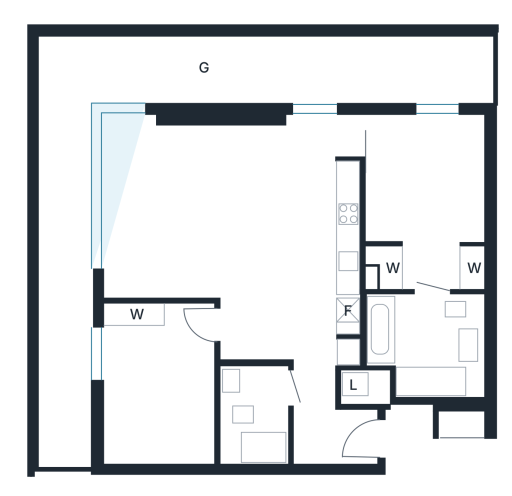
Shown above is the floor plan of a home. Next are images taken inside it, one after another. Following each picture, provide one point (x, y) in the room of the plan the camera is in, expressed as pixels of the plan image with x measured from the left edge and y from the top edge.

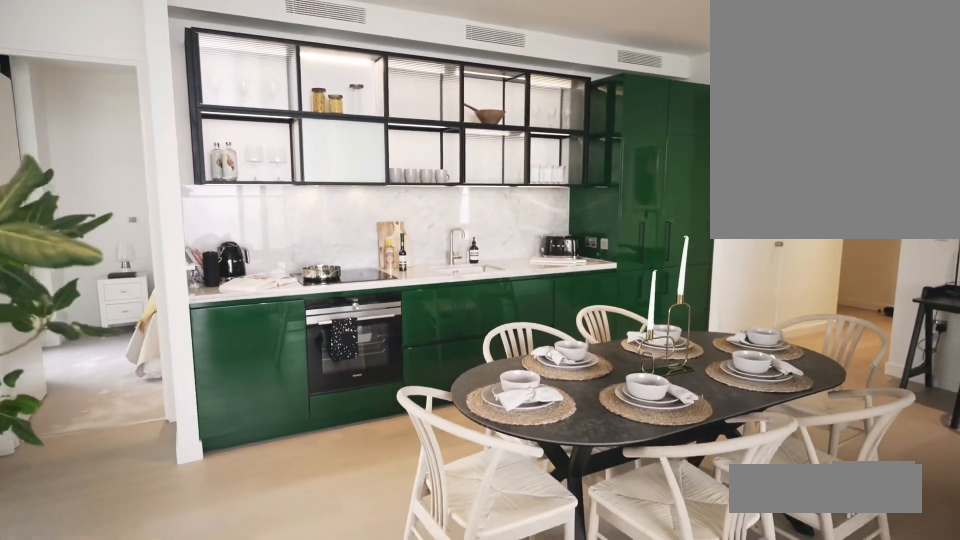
(295, 234)
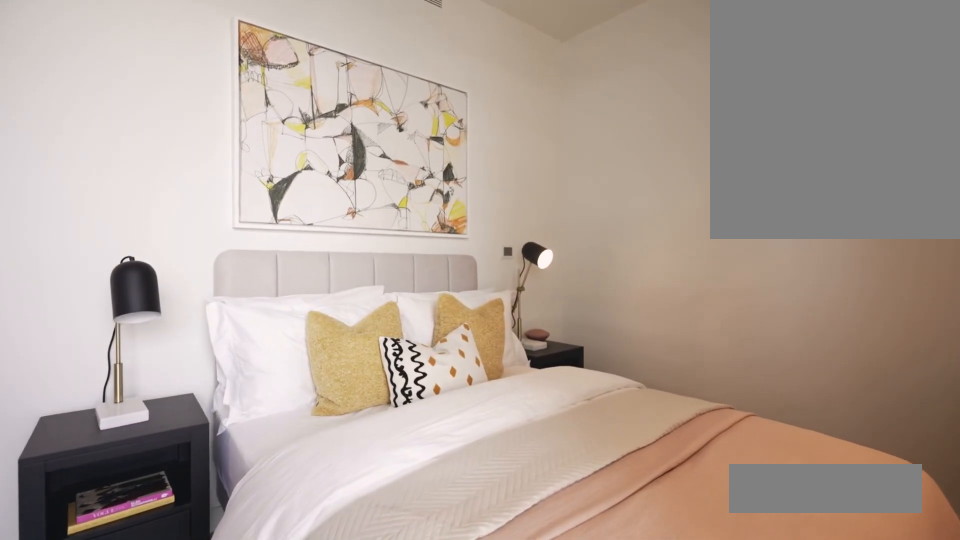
(158, 373)
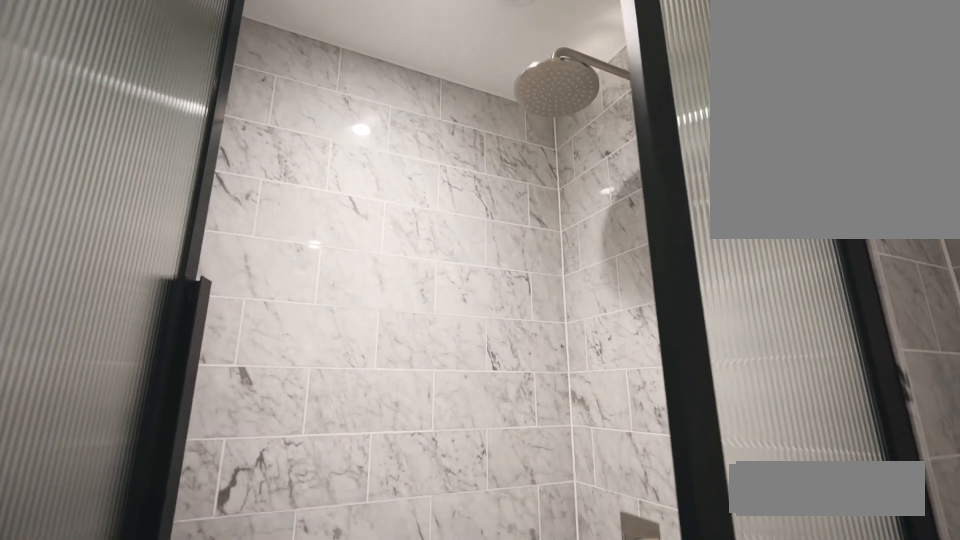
(257, 406)
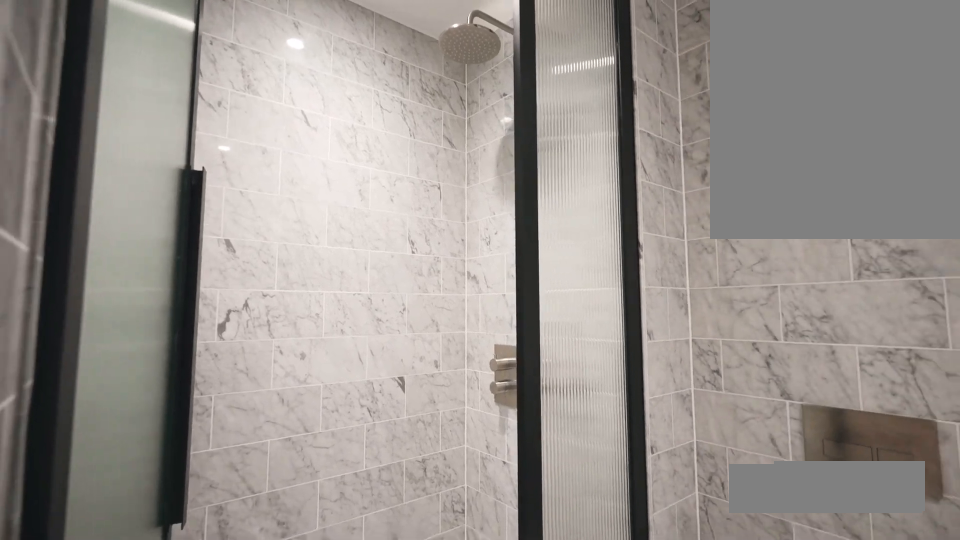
(257, 406)
